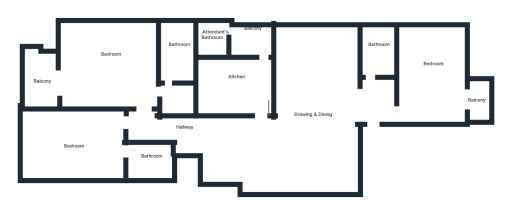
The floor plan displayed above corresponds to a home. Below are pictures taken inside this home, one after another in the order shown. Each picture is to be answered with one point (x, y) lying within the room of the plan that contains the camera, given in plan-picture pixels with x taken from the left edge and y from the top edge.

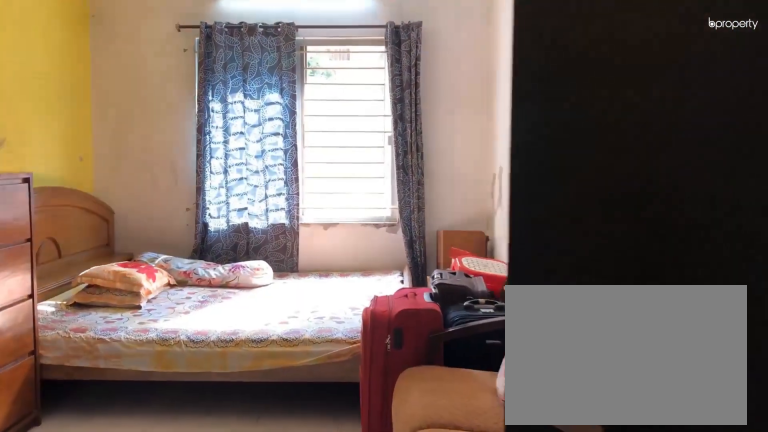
(75, 140)
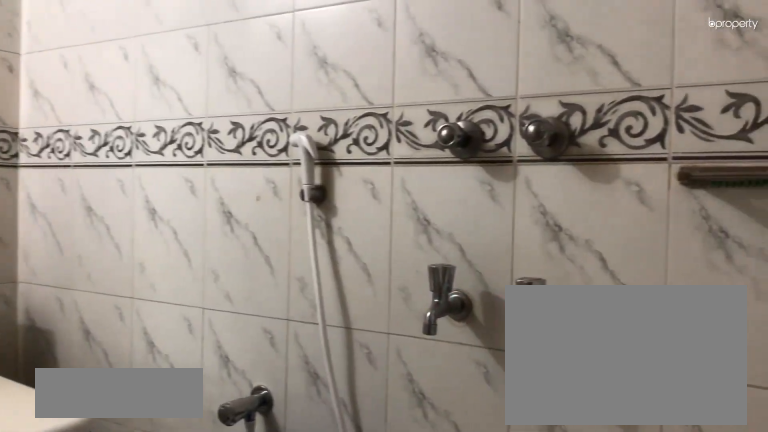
(144, 159)
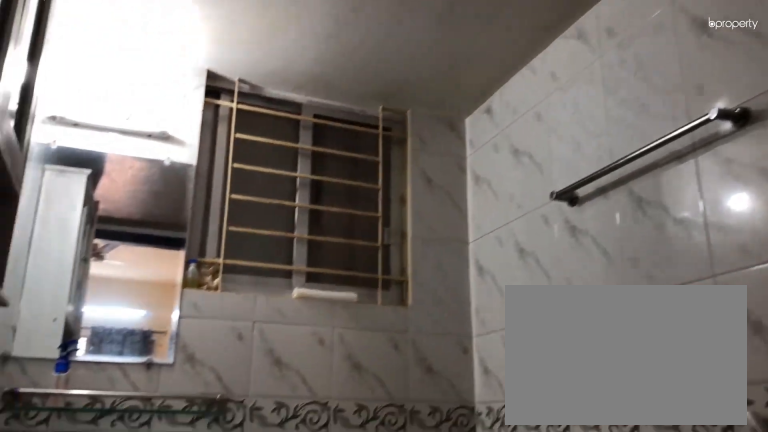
(144, 159)
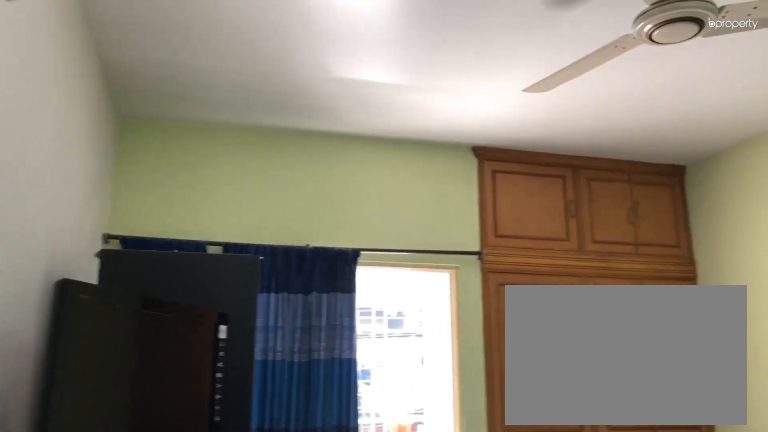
(101, 57)
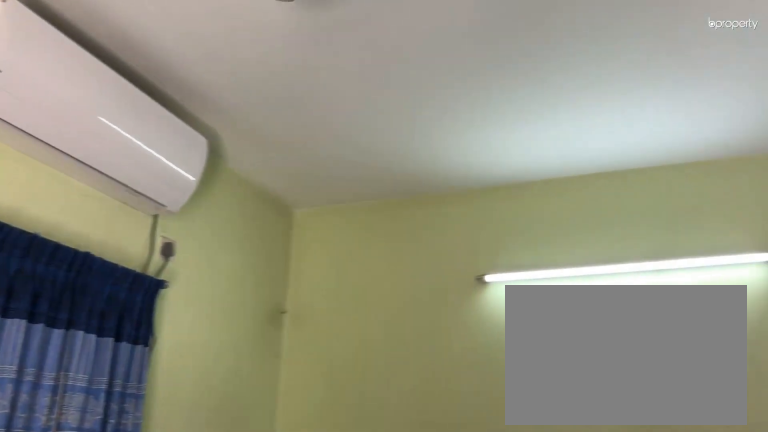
(101, 57)
